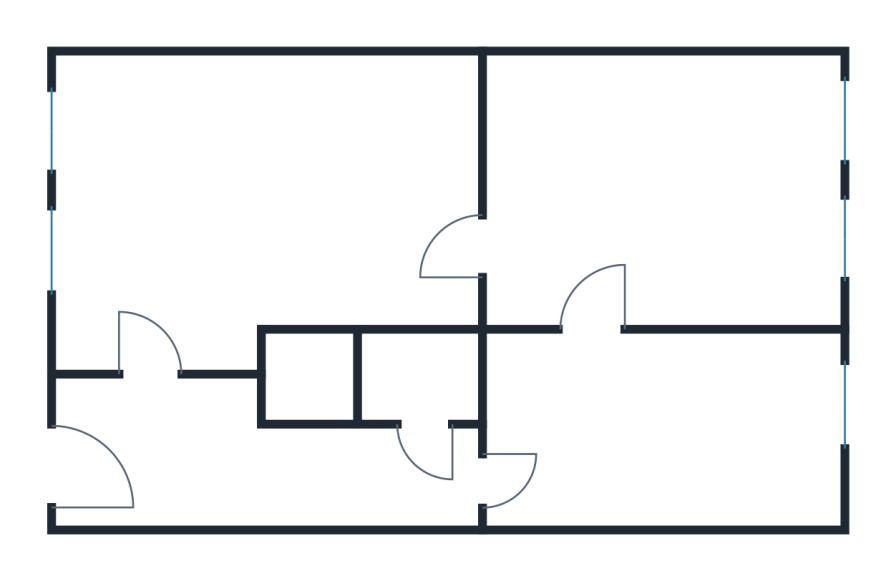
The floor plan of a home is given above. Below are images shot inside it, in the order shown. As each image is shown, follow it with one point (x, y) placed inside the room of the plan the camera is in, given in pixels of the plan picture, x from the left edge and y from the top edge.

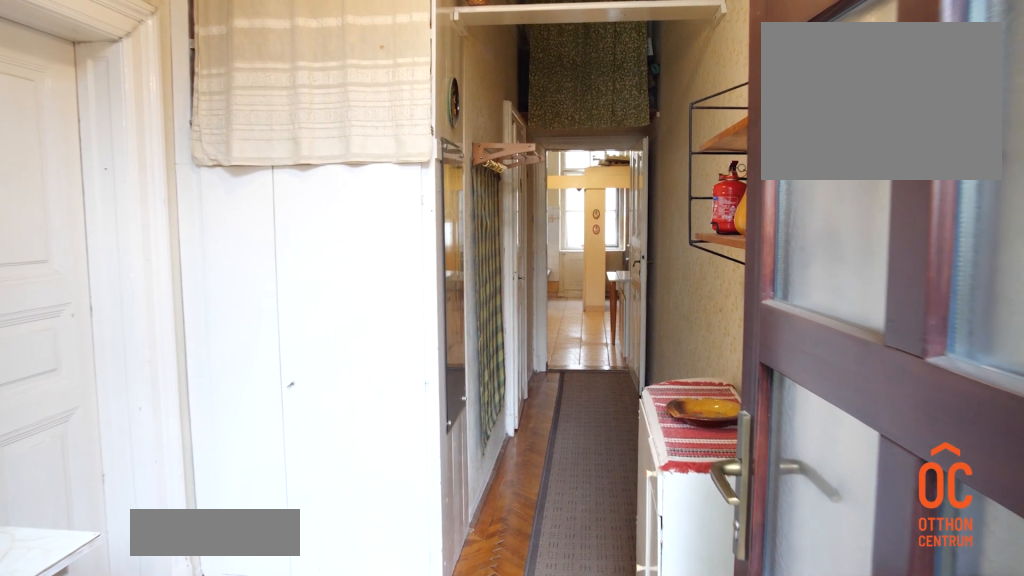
(170, 465)
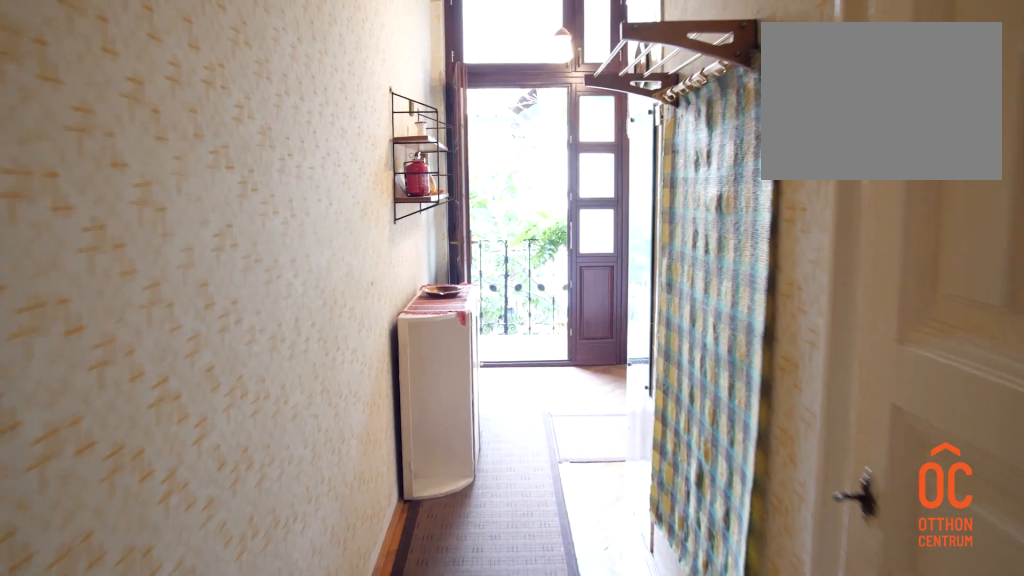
(170, 465)
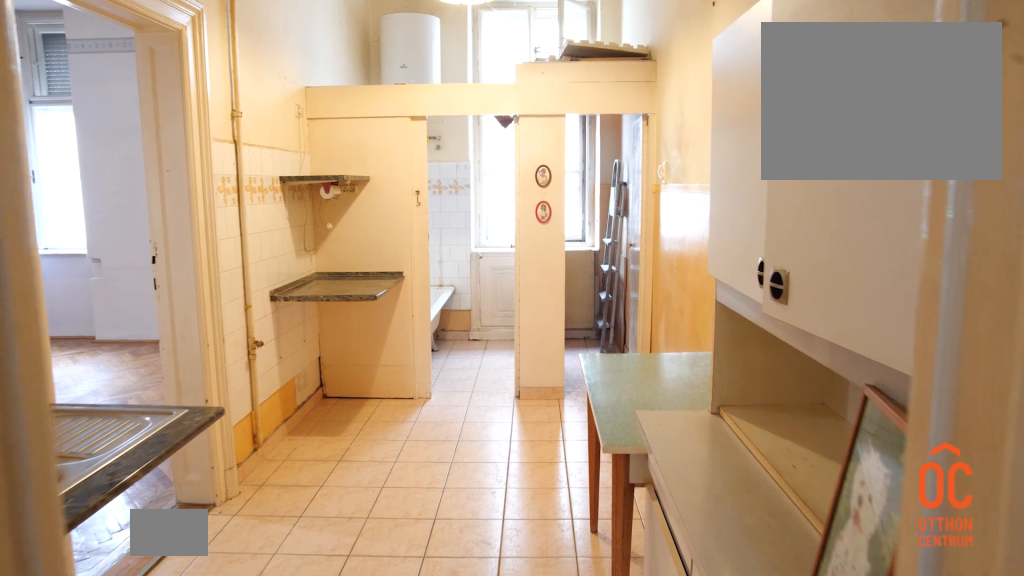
(669, 431)
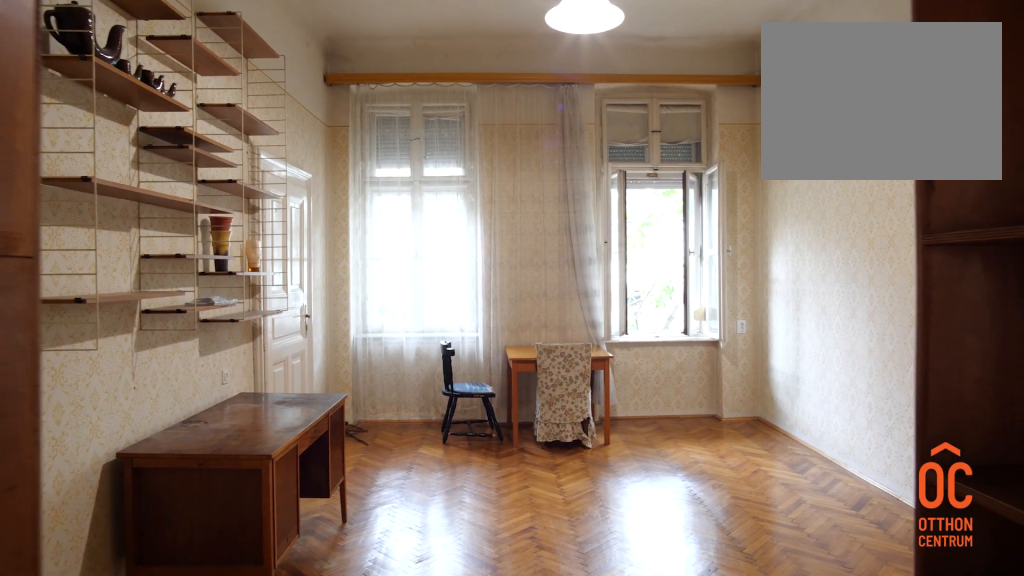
(252, 194)
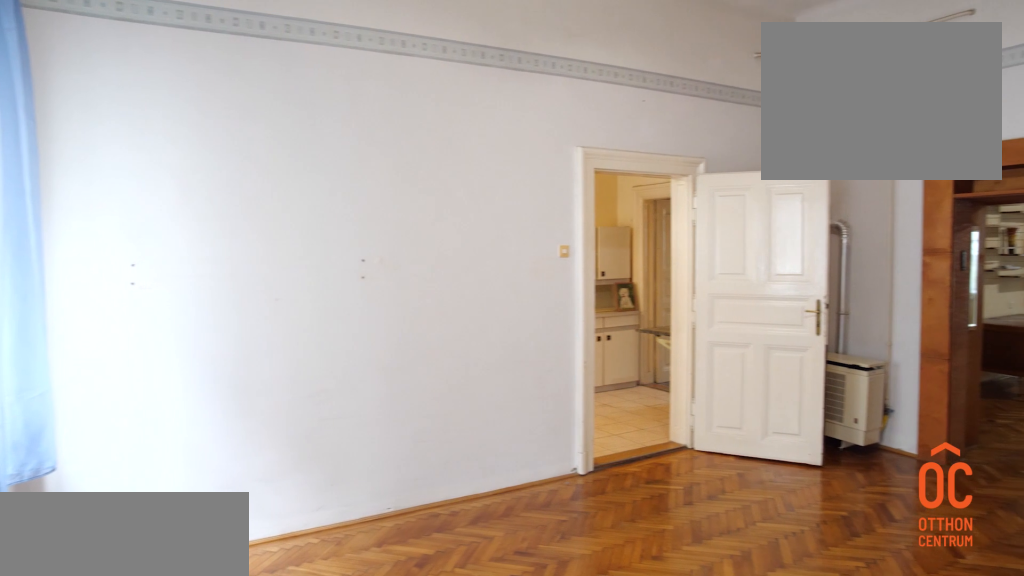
(667, 191)
